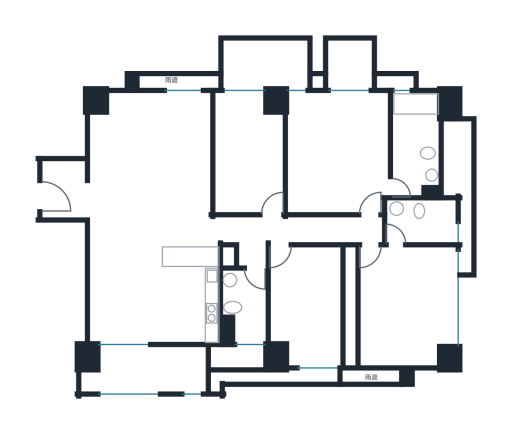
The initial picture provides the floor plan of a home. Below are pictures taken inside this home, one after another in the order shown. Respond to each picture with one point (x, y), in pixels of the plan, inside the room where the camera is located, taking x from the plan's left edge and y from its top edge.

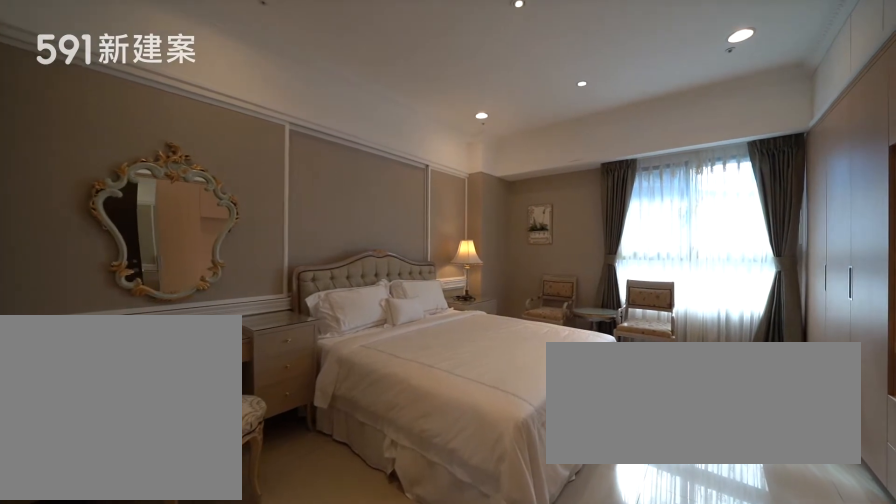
(401, 308)
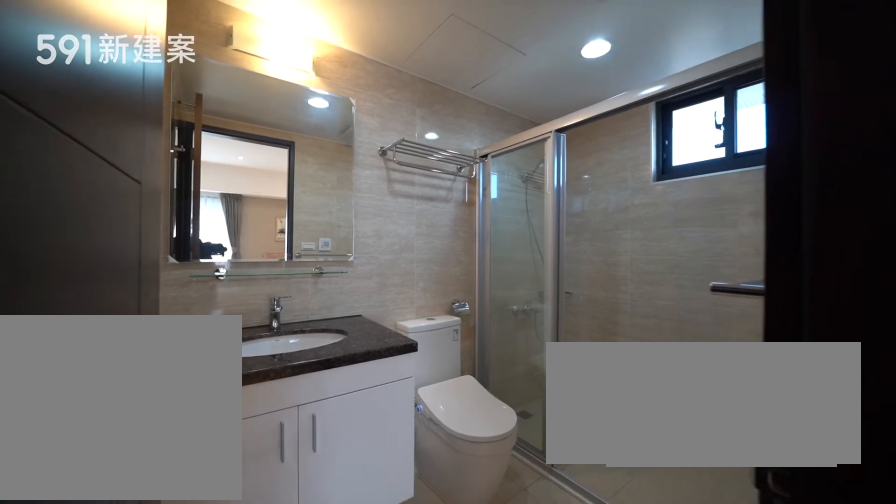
(425, 220)
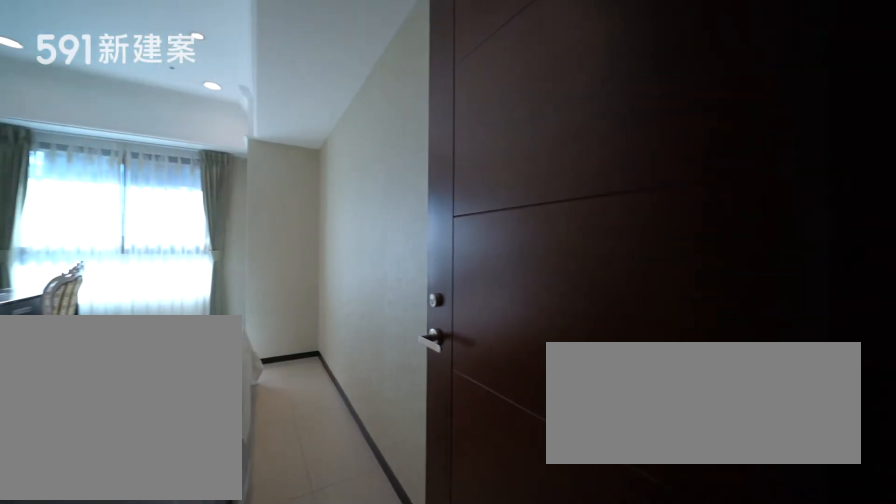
(306, 310)
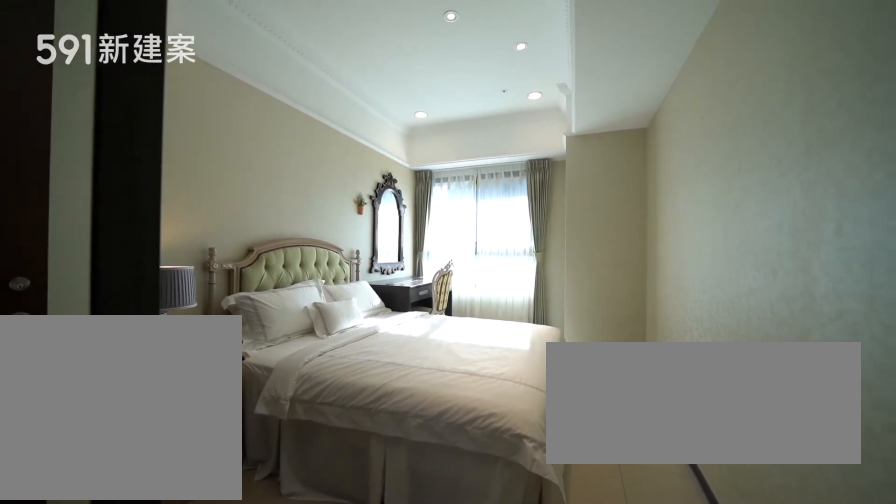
(306, 310)
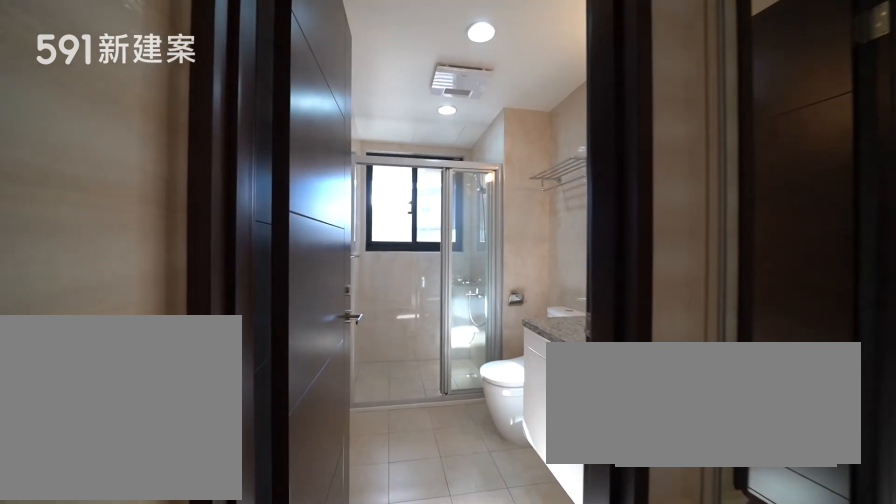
(243, 311)
